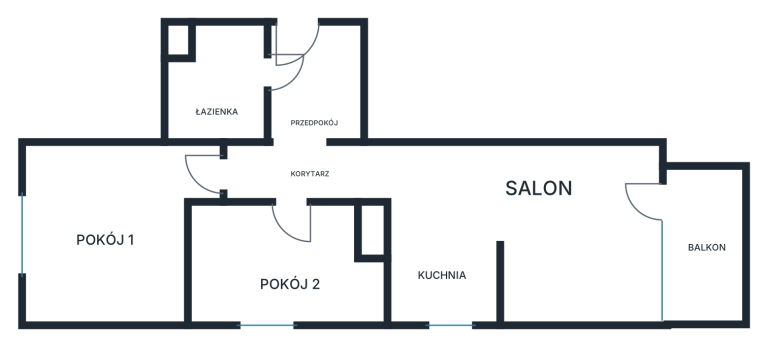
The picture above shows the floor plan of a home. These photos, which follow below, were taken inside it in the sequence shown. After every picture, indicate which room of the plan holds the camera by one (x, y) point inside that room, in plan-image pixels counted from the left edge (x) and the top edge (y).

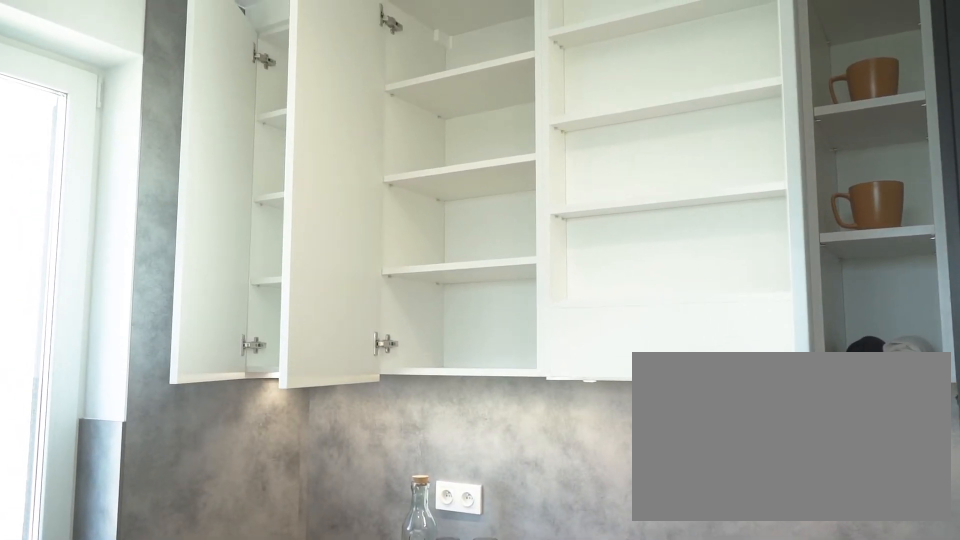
(444, 261)
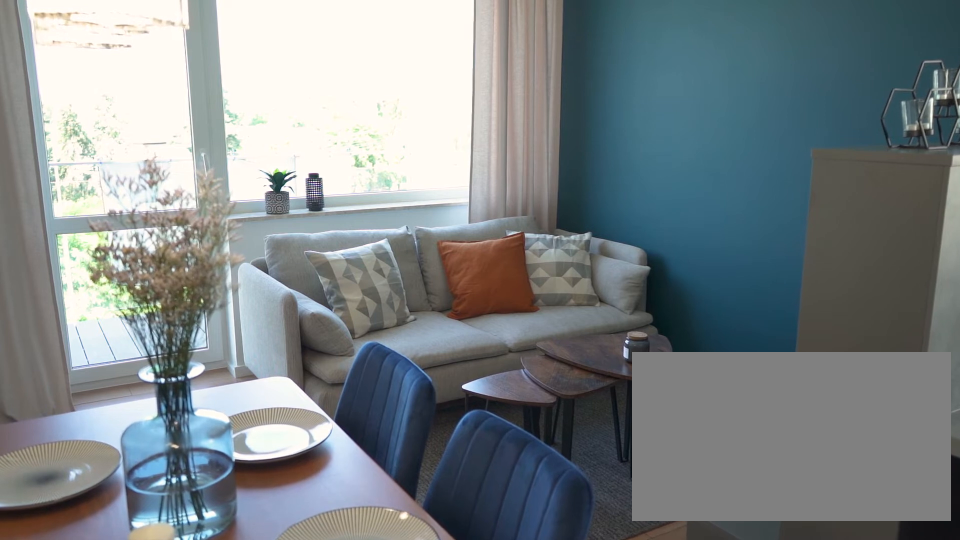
(555, 234)
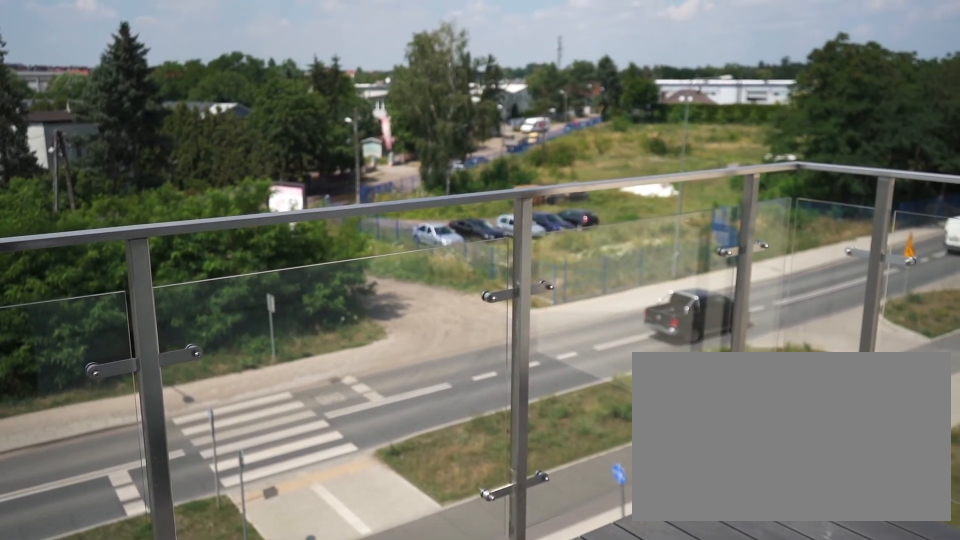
(707, 270)
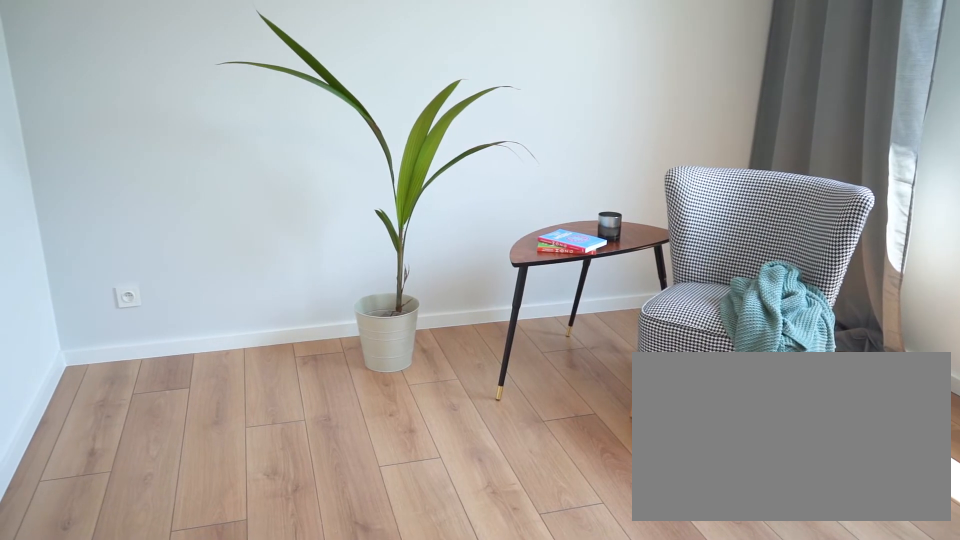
(117, 235)
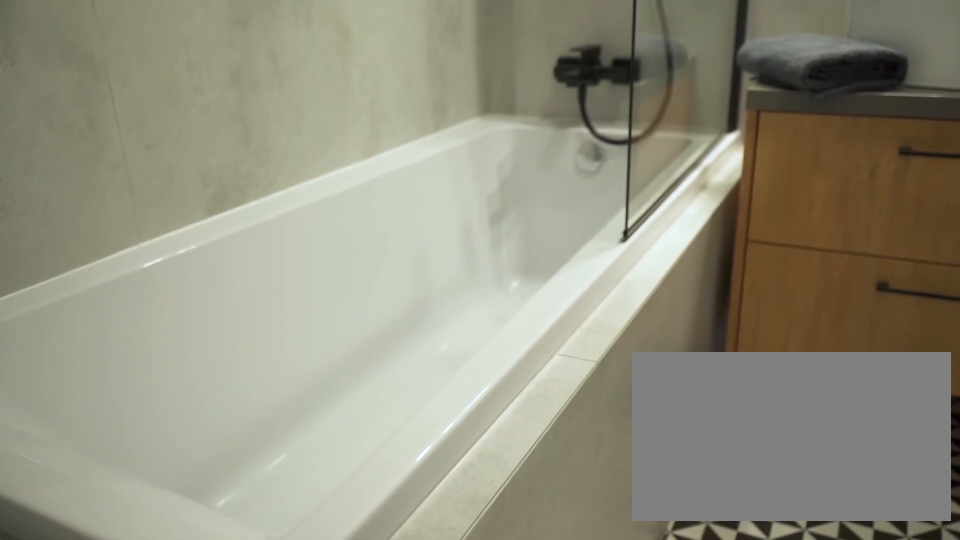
(216, 83)
